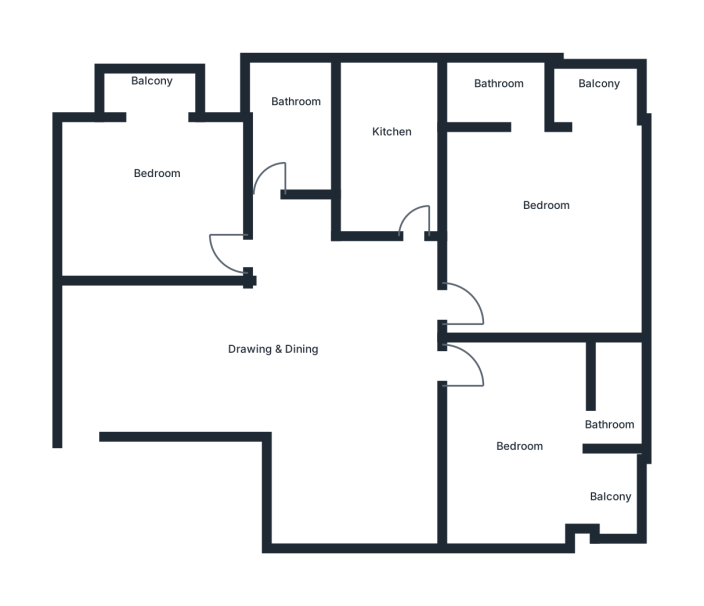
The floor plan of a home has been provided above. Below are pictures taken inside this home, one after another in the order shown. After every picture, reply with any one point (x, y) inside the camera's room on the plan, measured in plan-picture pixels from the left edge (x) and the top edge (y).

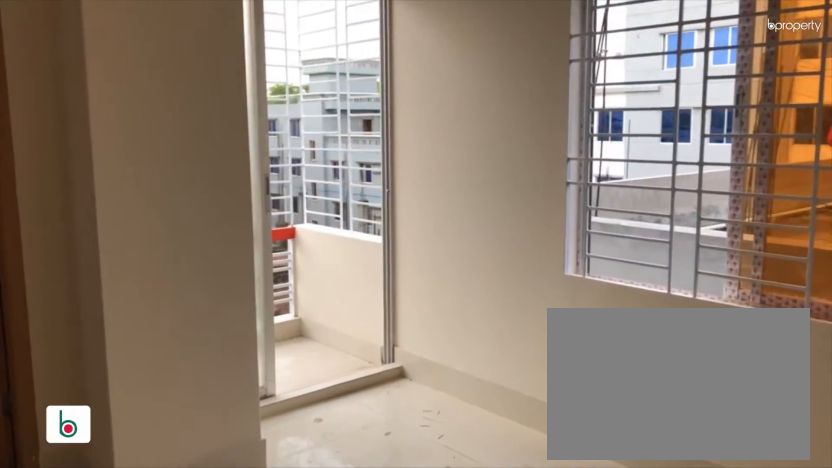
(538, 204)
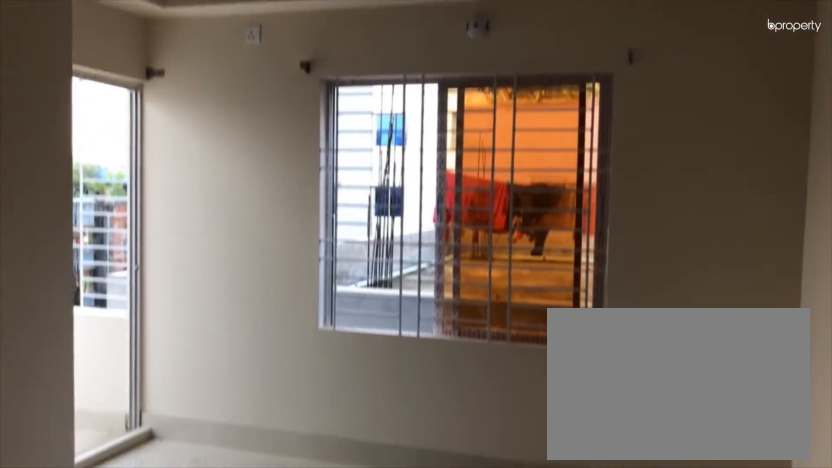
(530, 192)
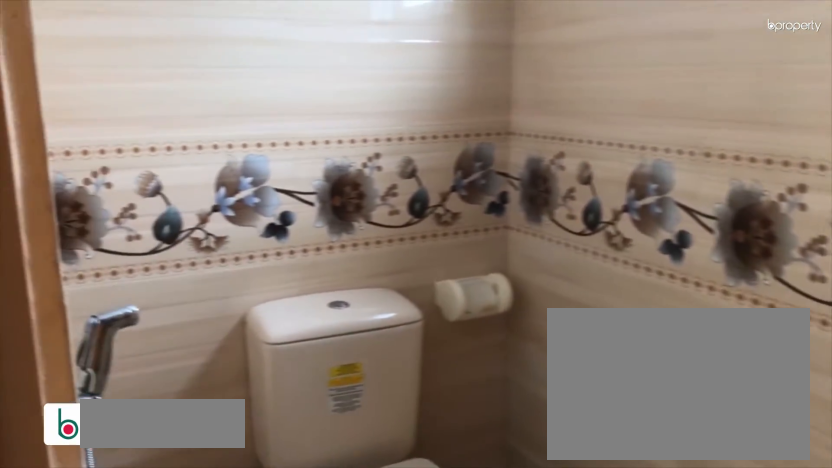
(488, 88)
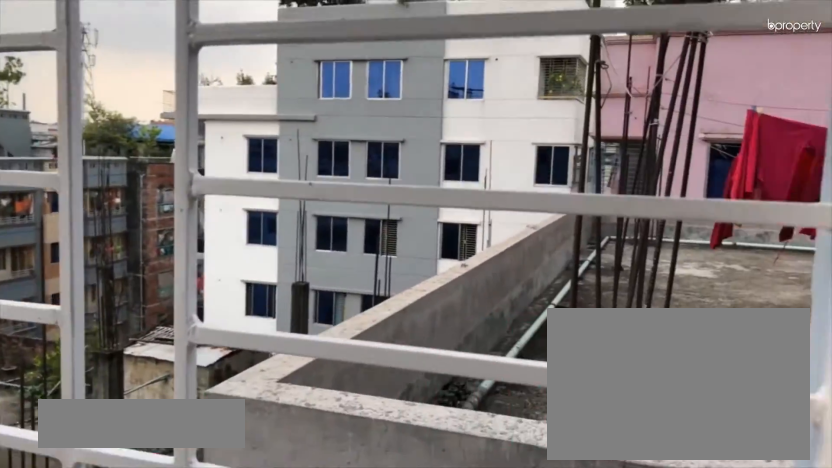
(598, 92)
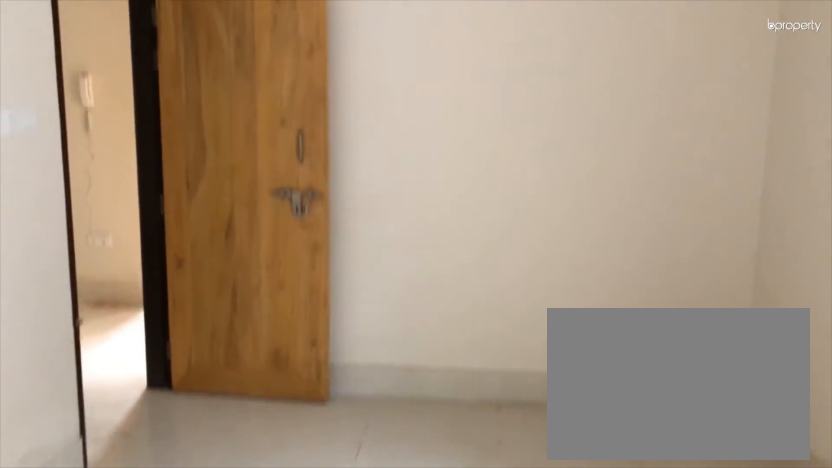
(533, 438)
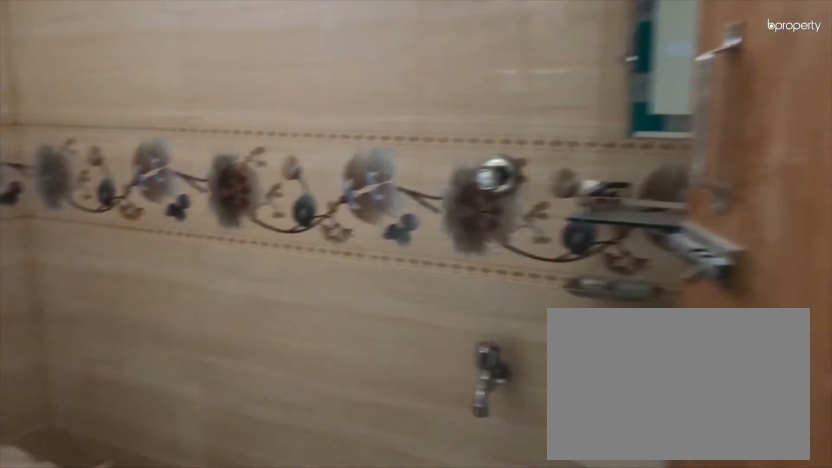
(618, 394)
